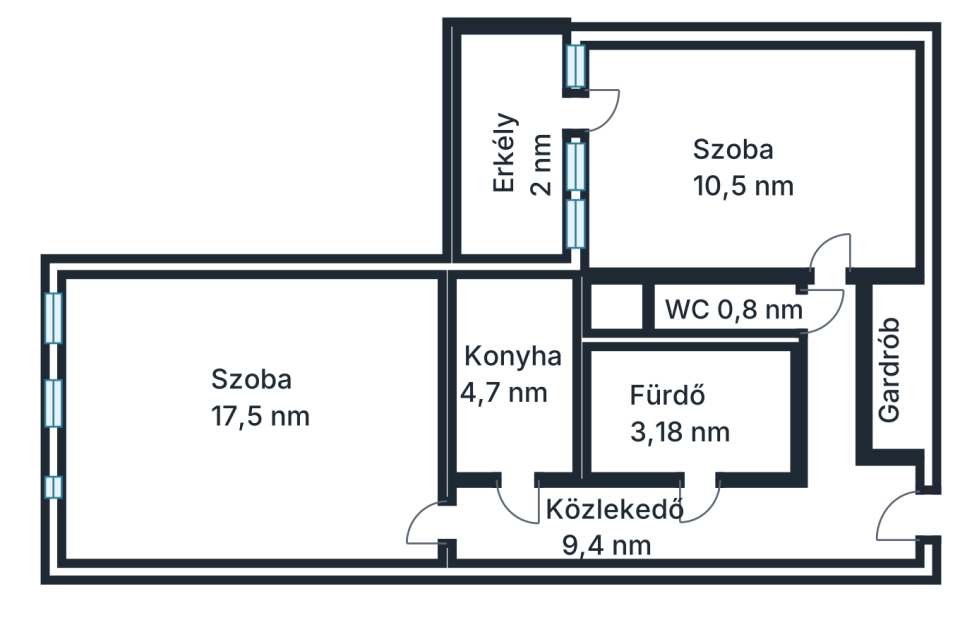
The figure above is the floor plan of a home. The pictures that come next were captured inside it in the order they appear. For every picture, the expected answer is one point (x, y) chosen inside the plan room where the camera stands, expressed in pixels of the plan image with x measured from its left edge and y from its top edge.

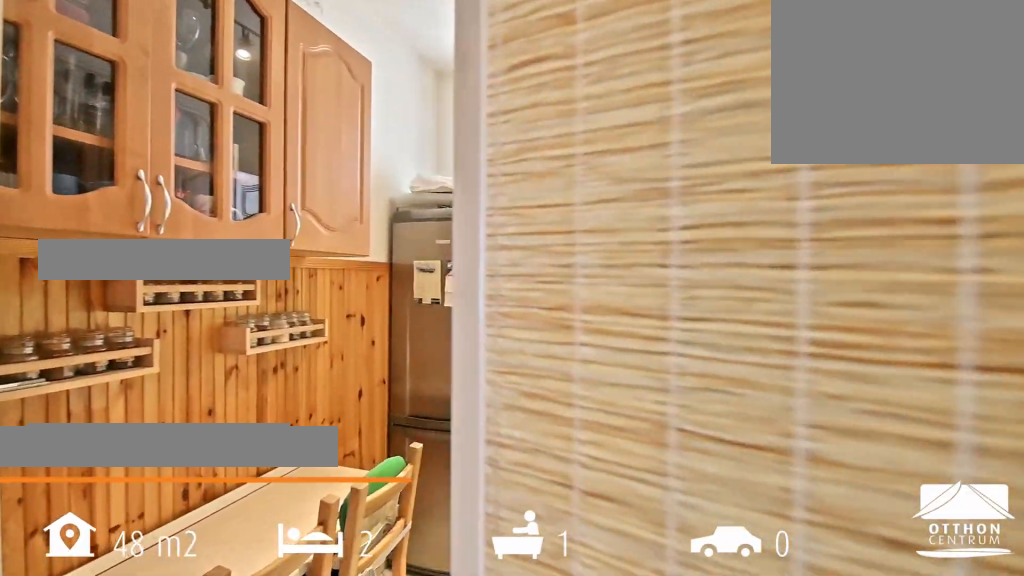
(515, 402)
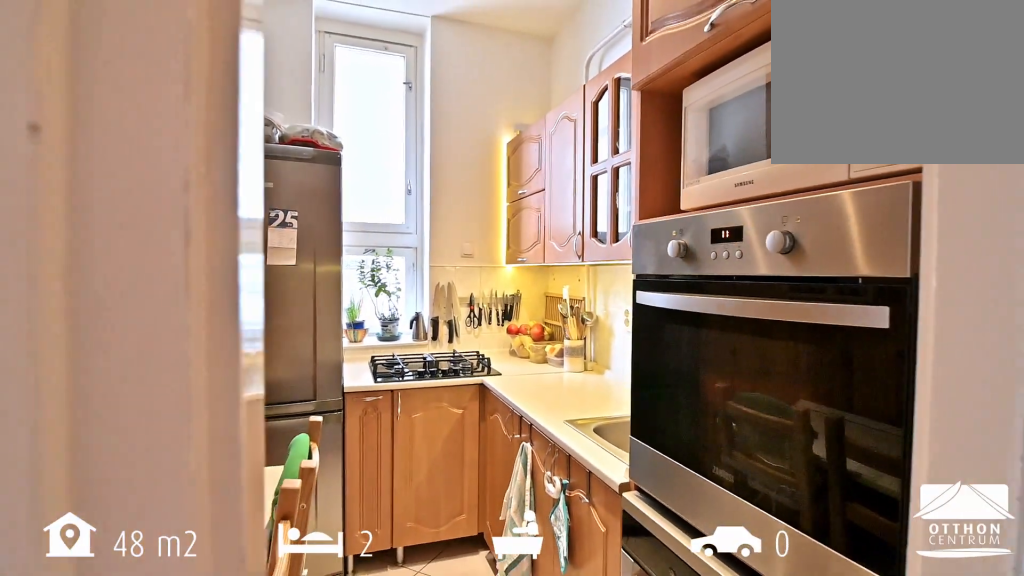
(515, 402)
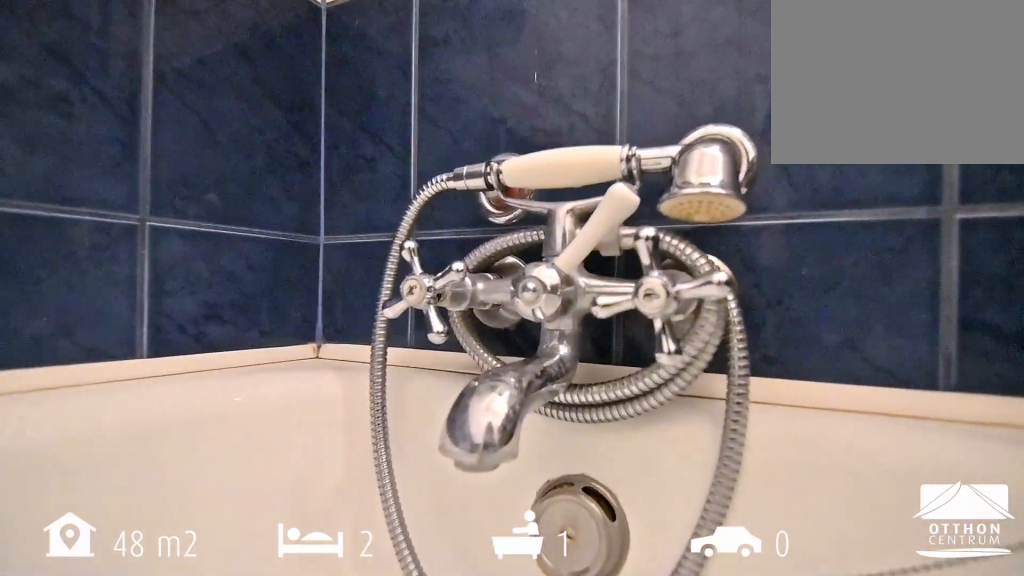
(701, 423)
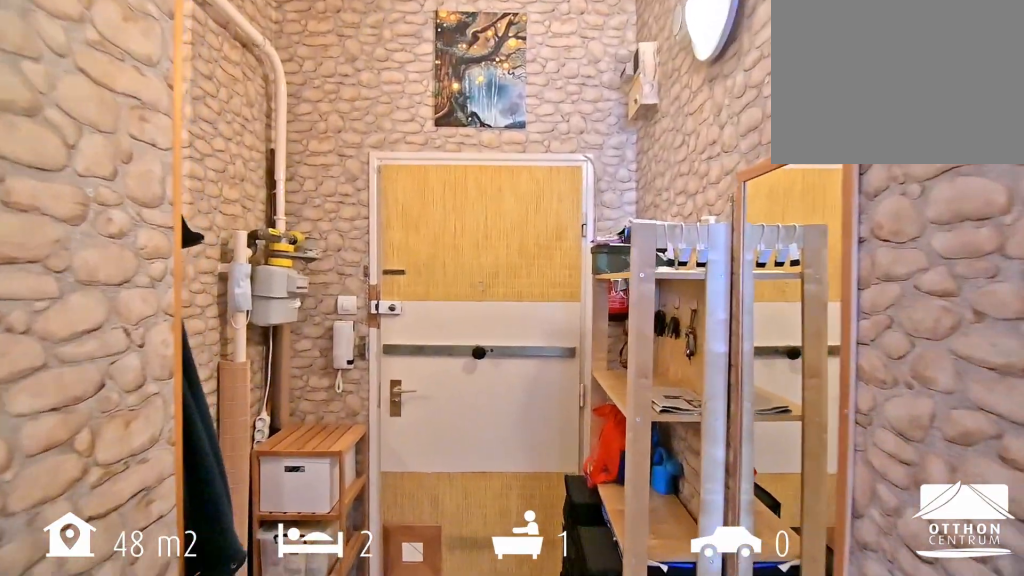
(827, 527)
